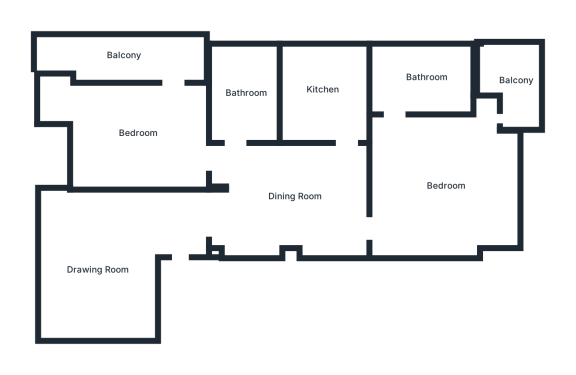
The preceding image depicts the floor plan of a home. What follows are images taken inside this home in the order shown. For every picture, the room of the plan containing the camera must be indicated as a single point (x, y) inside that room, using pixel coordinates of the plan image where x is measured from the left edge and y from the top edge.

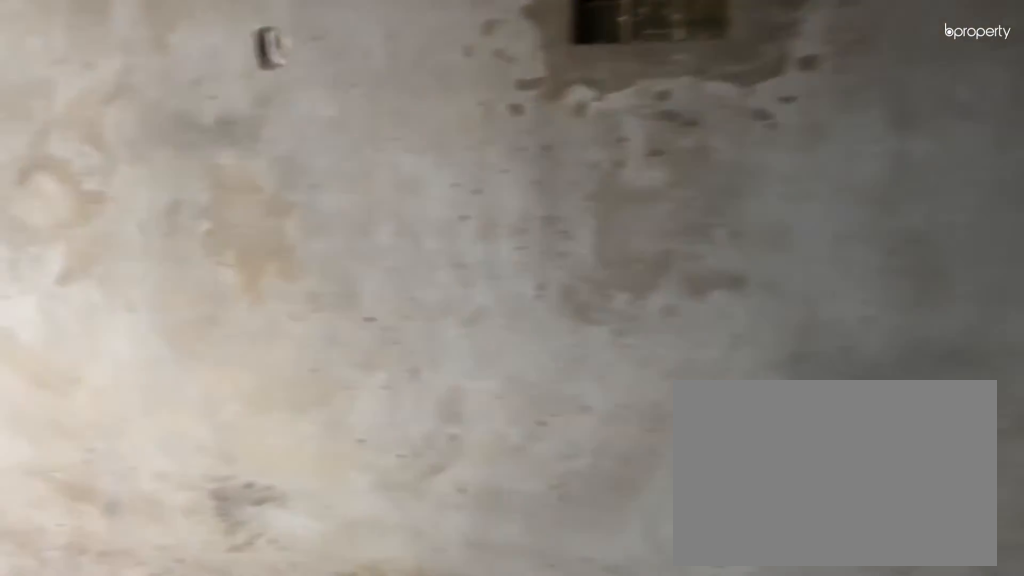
(148, 227)
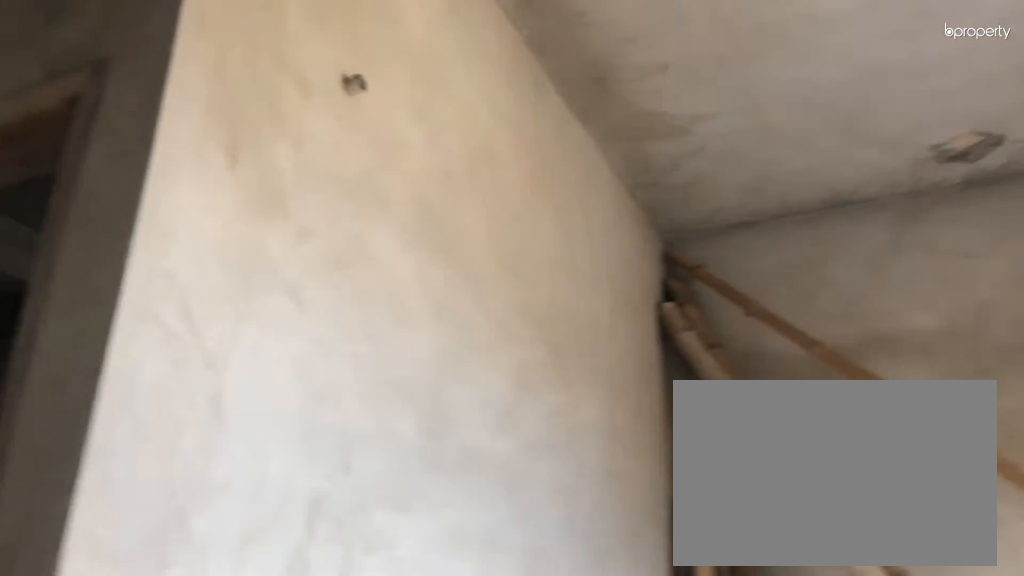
(97, 268)
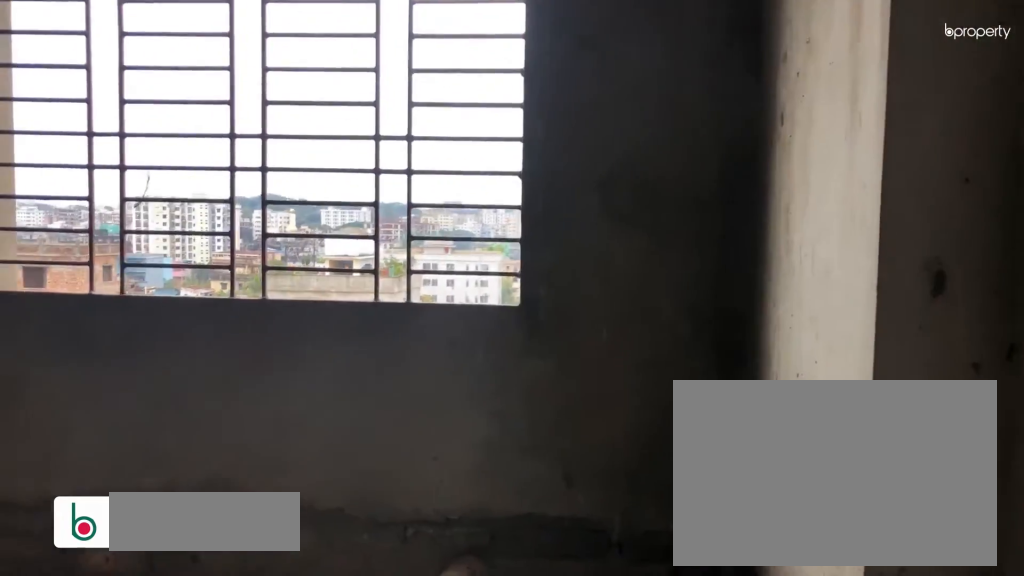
(446, 186)
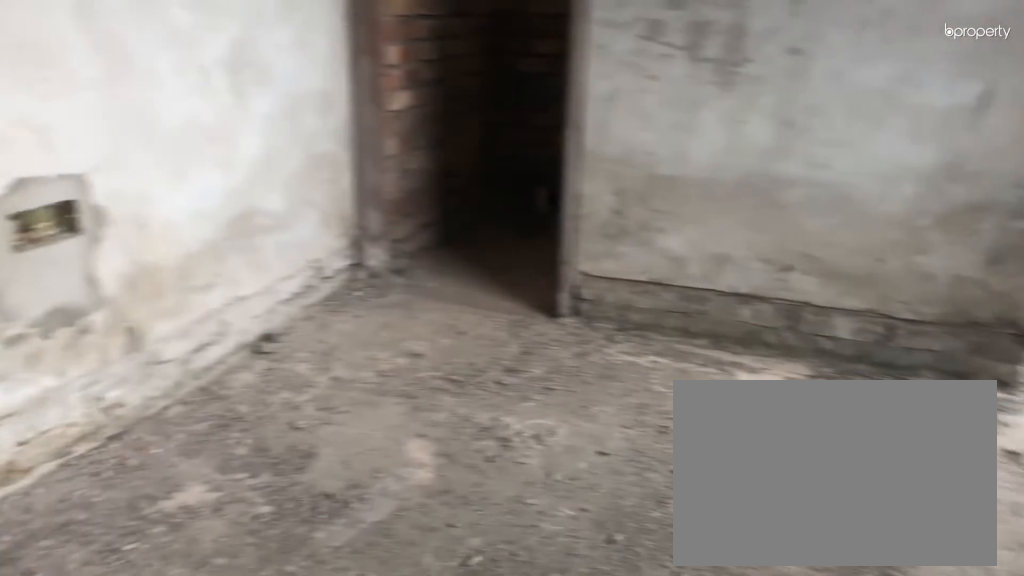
(446, 186)
